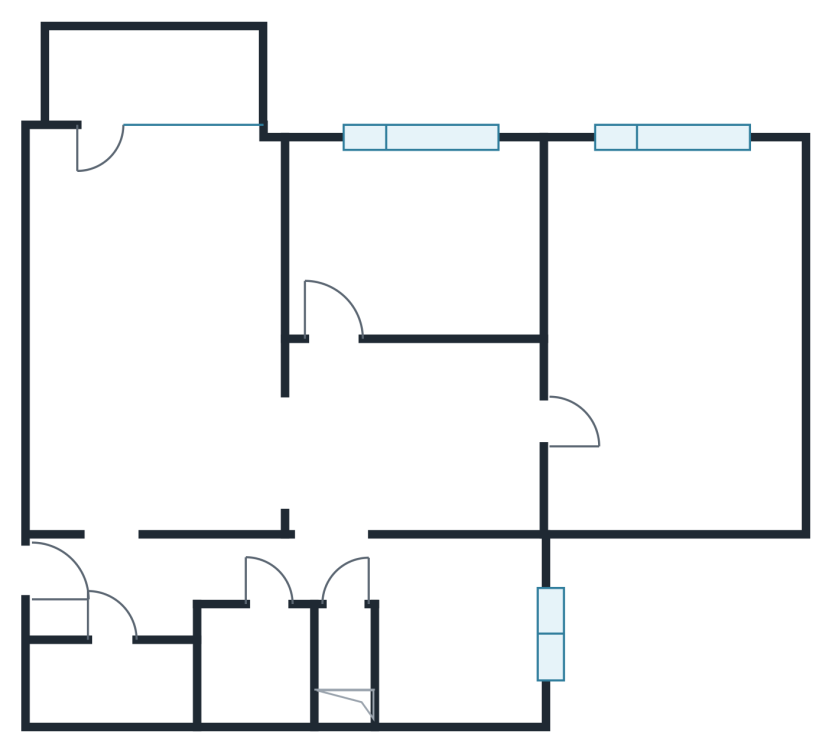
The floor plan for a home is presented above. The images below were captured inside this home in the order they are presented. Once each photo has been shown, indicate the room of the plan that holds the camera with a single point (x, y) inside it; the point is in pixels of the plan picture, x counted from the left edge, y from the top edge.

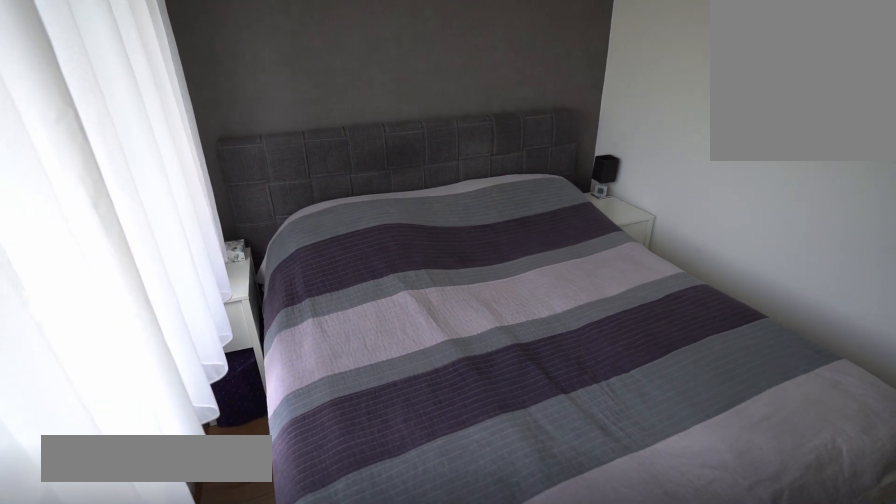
(428, 232)
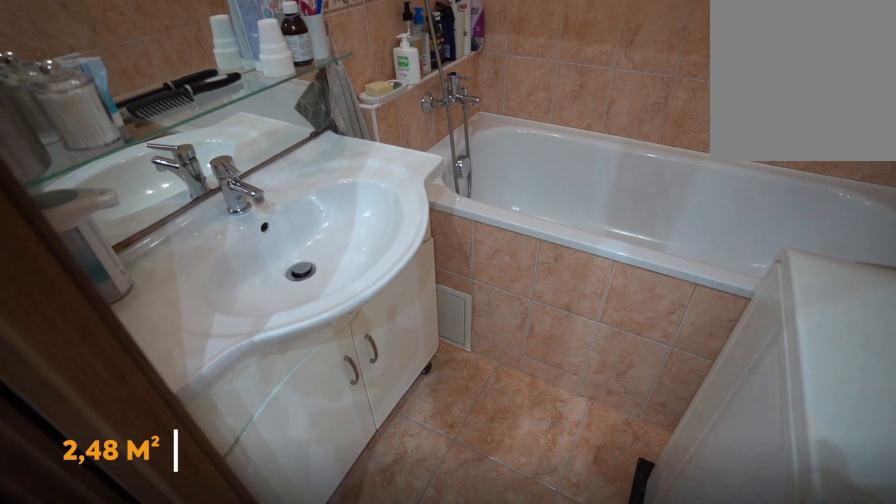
(239, 653)
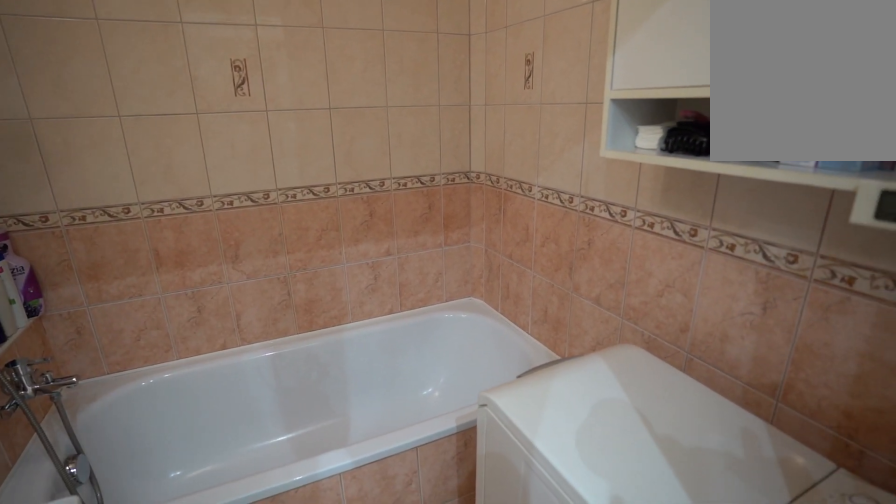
(239, 653)
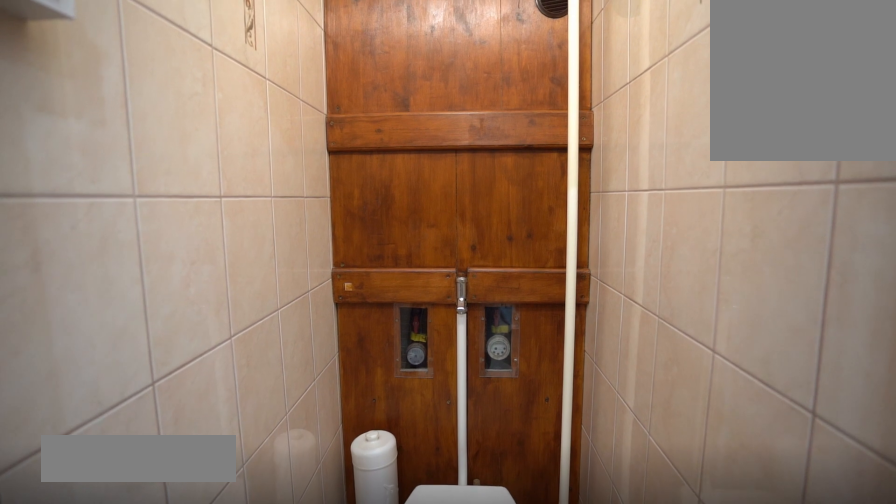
(345, 652)
